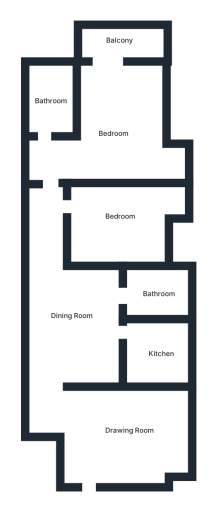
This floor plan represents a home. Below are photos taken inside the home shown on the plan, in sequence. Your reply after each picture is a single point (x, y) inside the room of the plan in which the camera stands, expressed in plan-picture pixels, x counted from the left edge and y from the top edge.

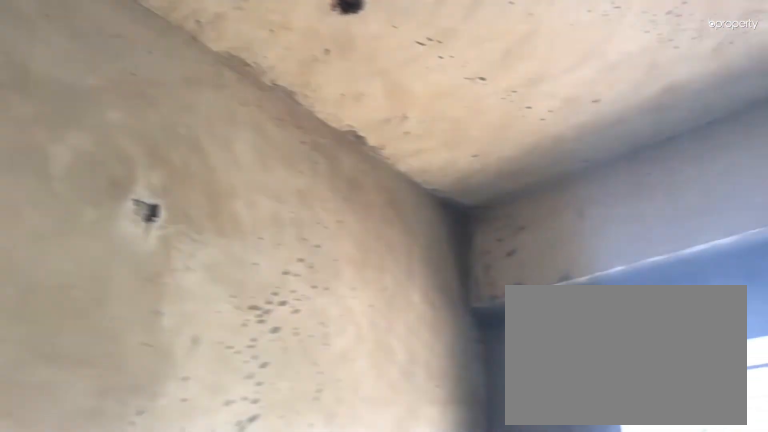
(116, 432)
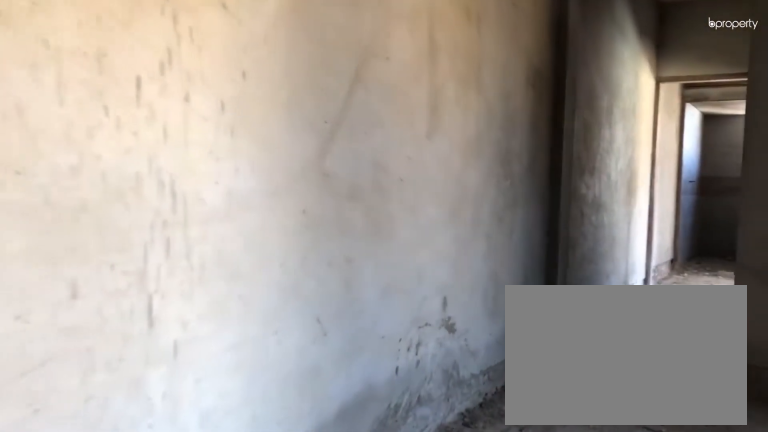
(90, 333)
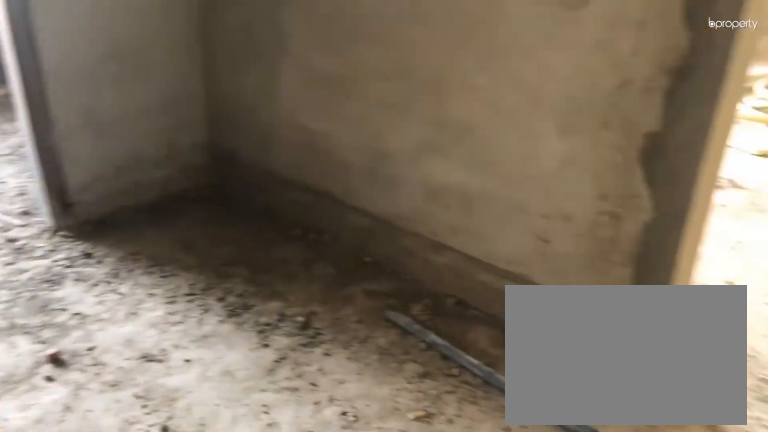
(90, 333)
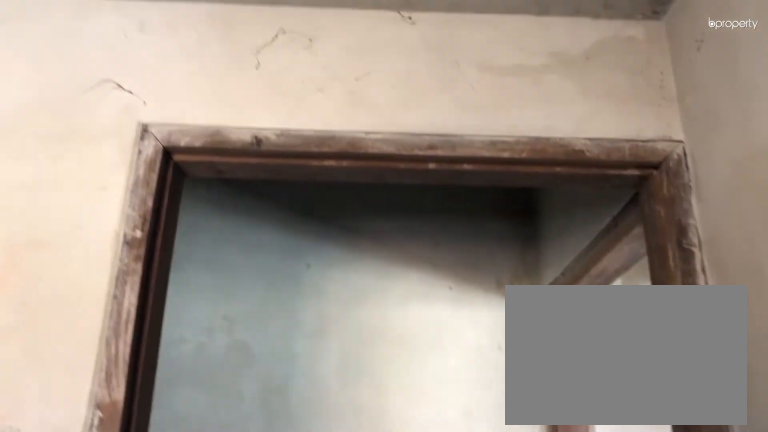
(111, 214)
